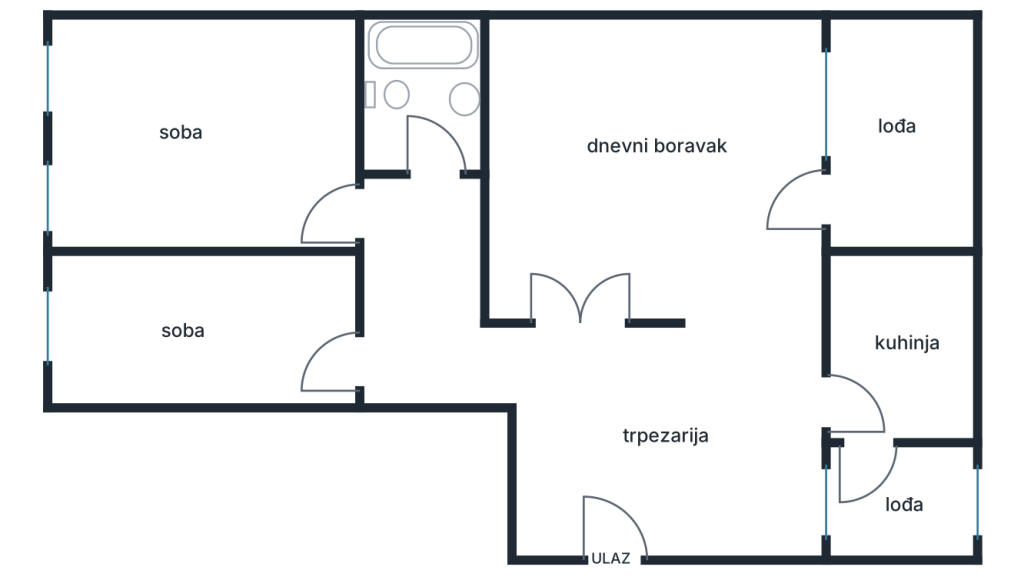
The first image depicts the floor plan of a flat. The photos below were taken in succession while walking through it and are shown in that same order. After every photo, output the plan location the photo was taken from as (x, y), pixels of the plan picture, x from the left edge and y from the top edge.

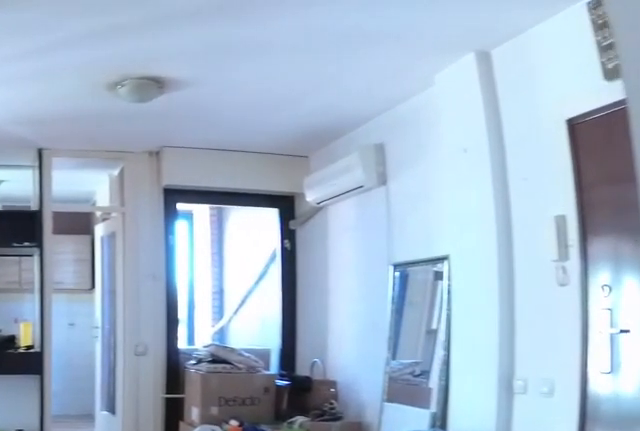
(443, 363)
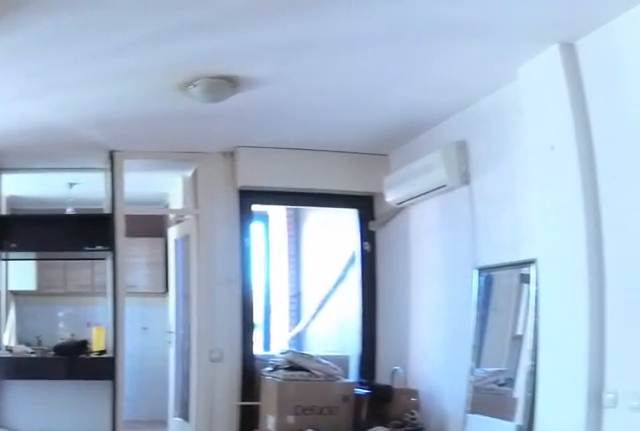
(449, 363)
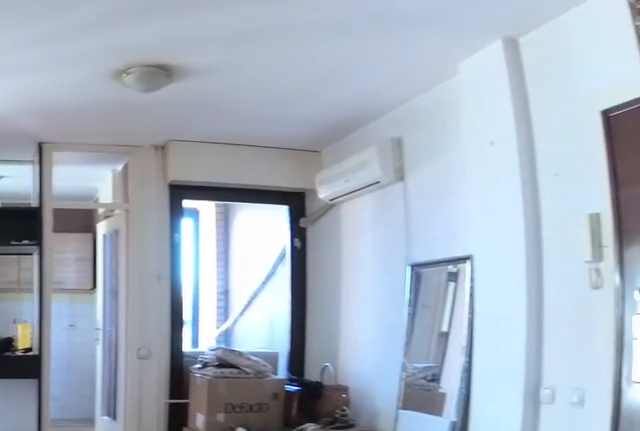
(523, 367)
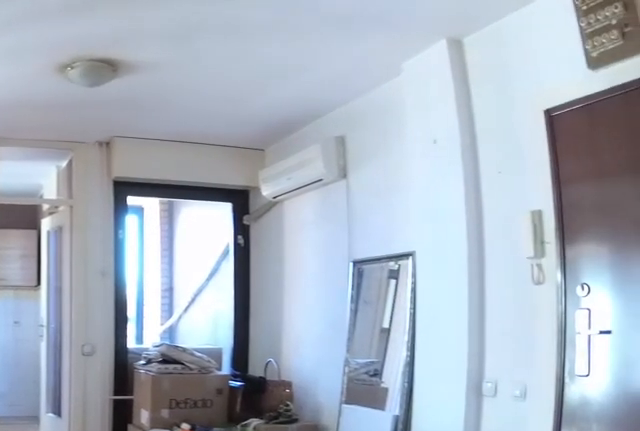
(523, 366)
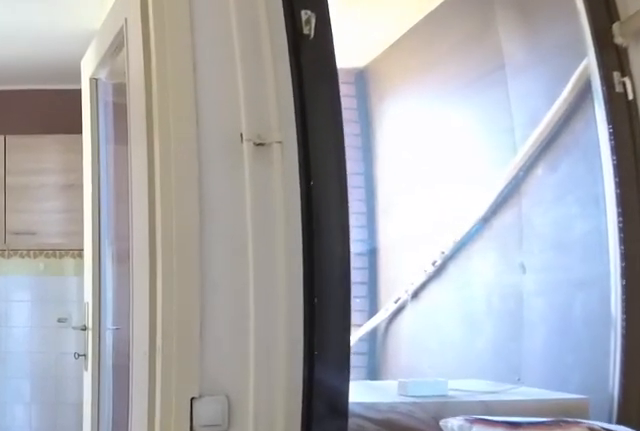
(712, 385)
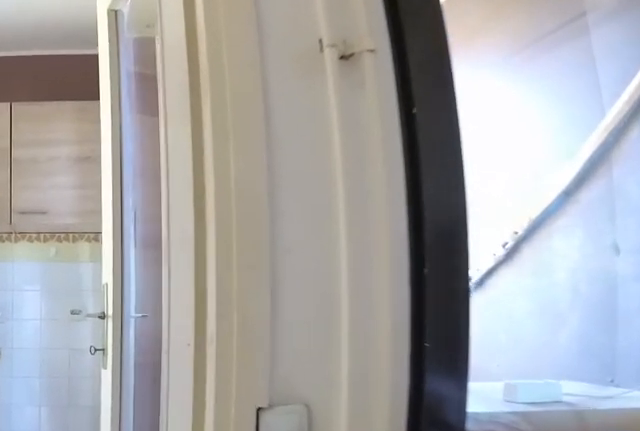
(730, 386)
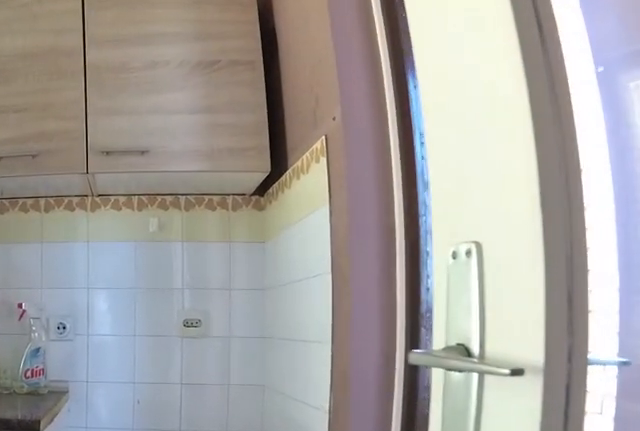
(809, 395)
